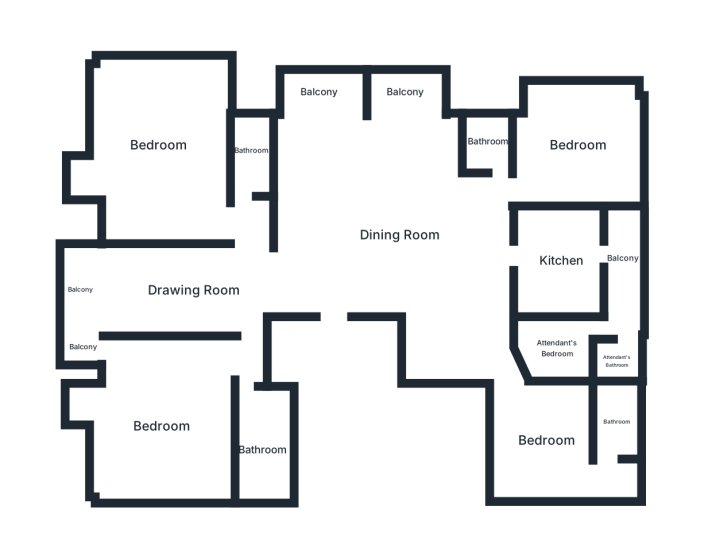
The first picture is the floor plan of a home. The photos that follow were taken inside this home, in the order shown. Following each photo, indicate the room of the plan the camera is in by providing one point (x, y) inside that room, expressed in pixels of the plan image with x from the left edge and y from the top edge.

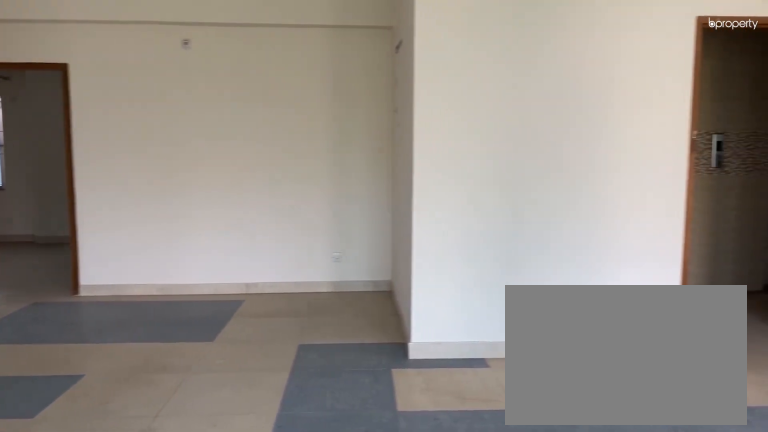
(400, 234)
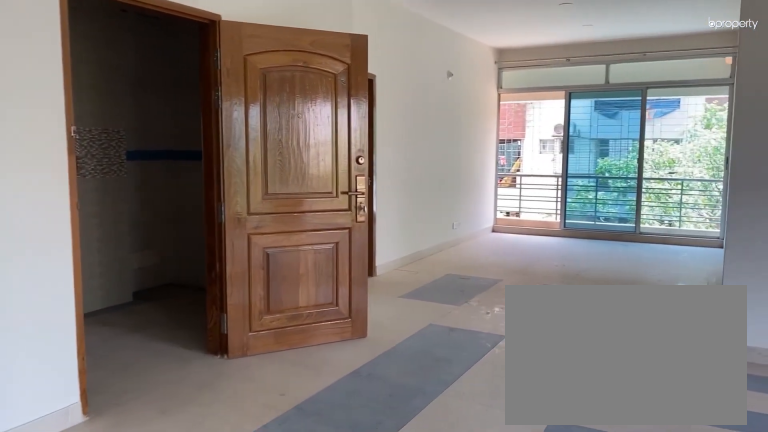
(400, 234)
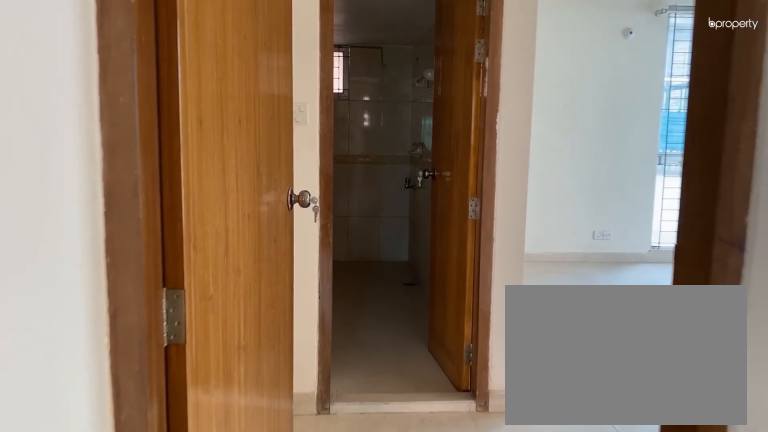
(248, 343)
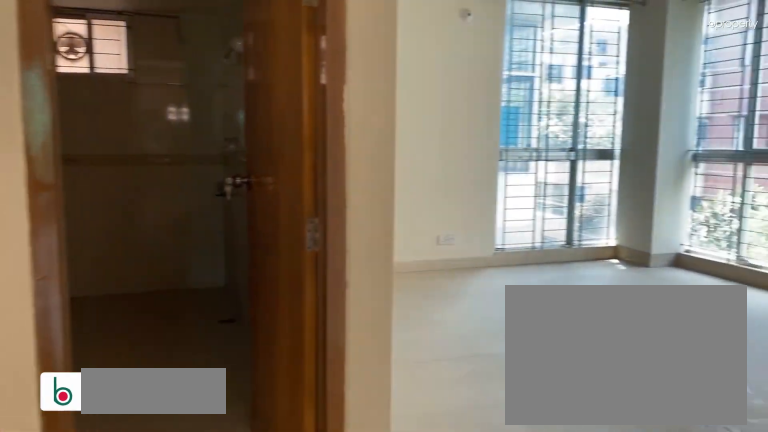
(161, 423)
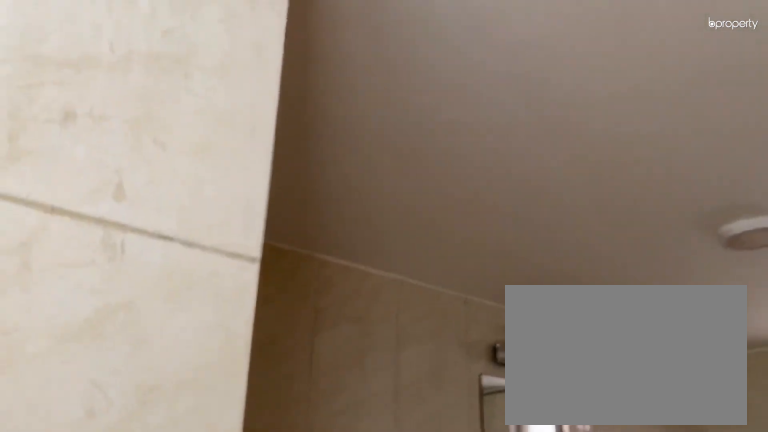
(262, 450)
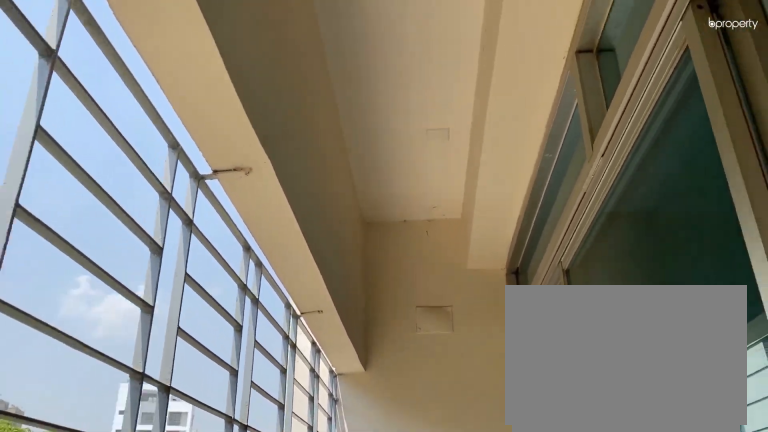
(83, 346)
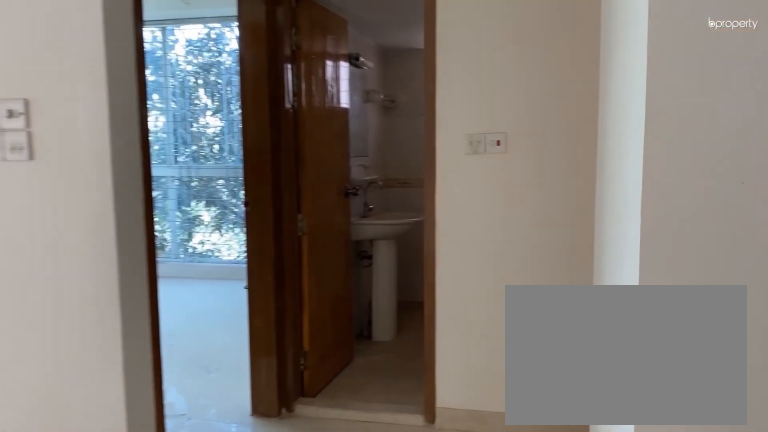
(229, 253)
